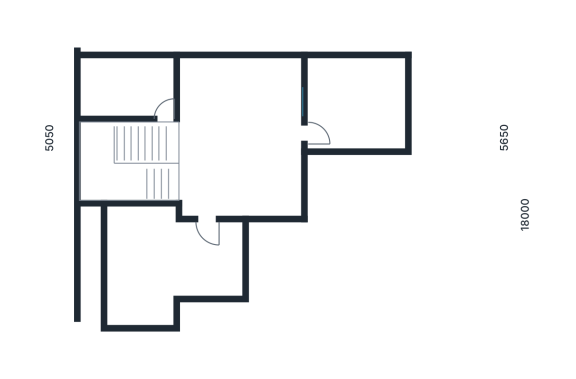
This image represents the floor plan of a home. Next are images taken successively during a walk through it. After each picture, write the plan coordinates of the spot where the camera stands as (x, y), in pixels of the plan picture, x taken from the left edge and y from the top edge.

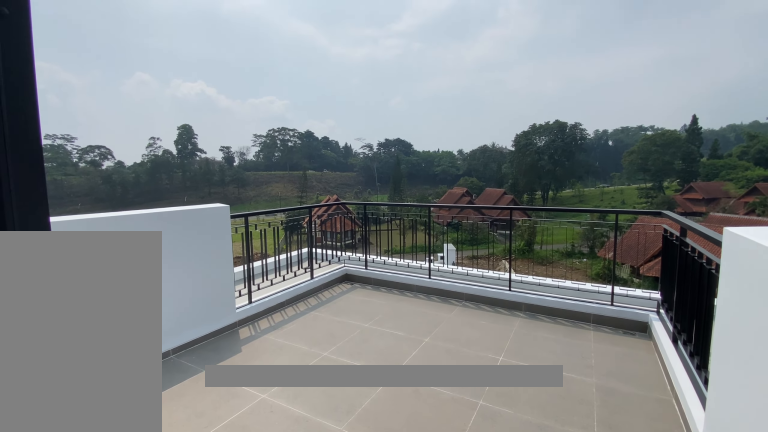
(355, 93)
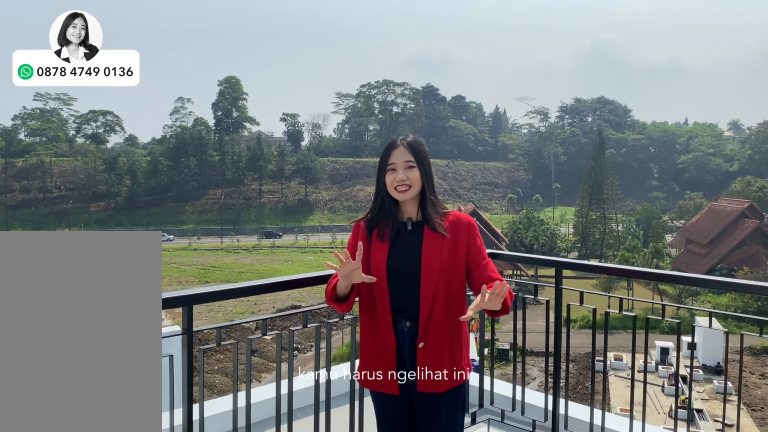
(355, 93)
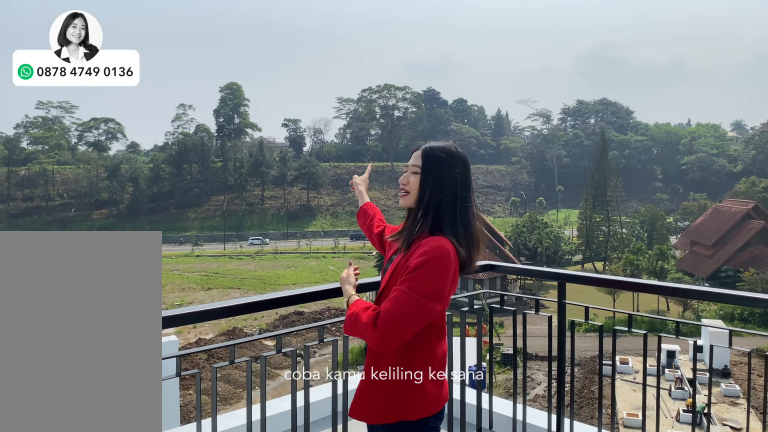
(355, 93)
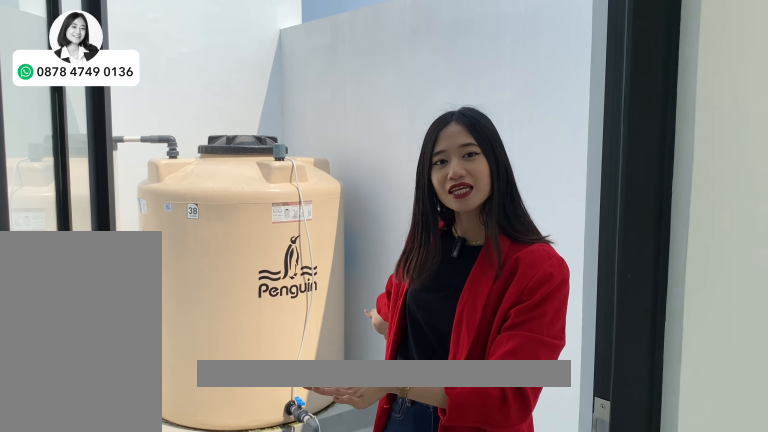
(128, 82)
